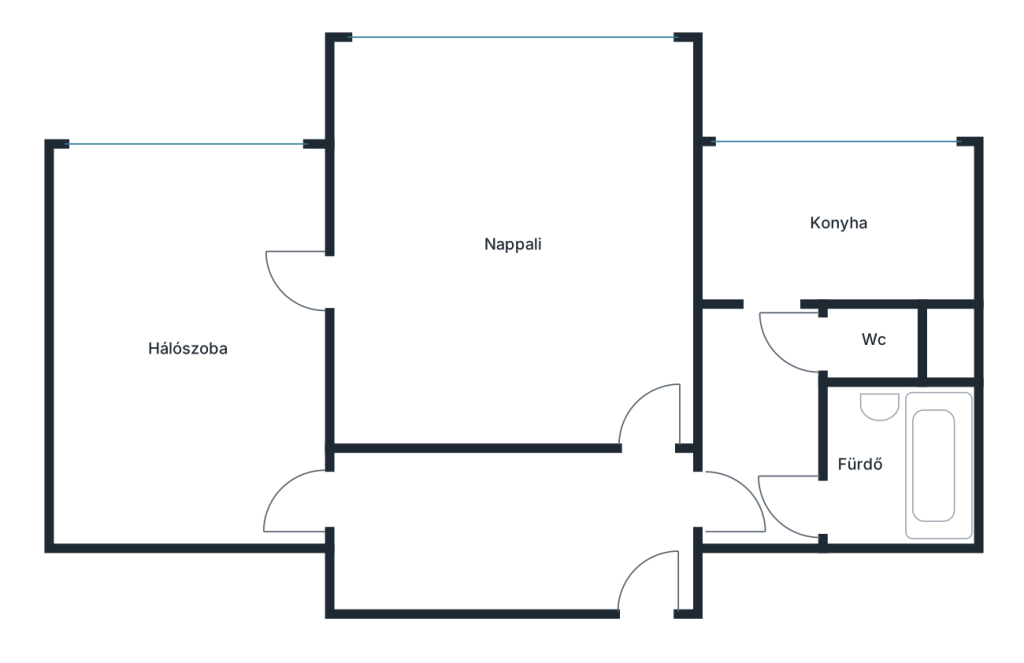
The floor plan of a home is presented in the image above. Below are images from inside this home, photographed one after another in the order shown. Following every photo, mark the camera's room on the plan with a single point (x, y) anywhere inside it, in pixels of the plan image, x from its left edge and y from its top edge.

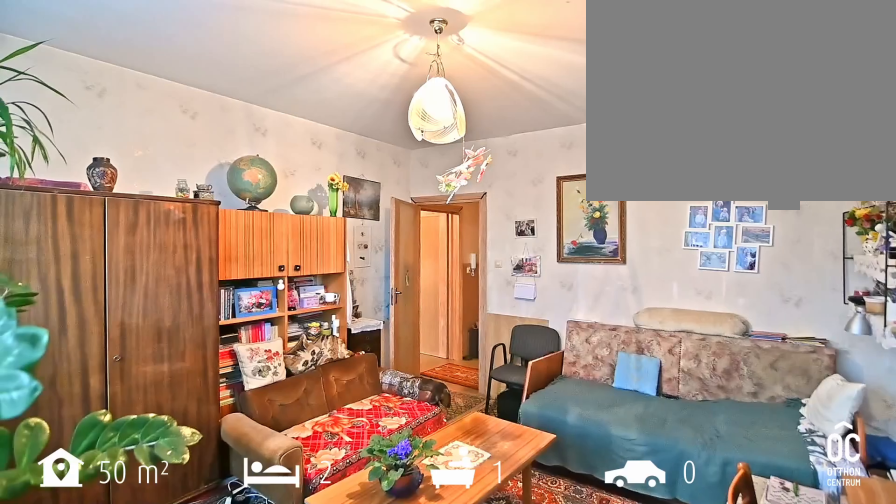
(513, 246)
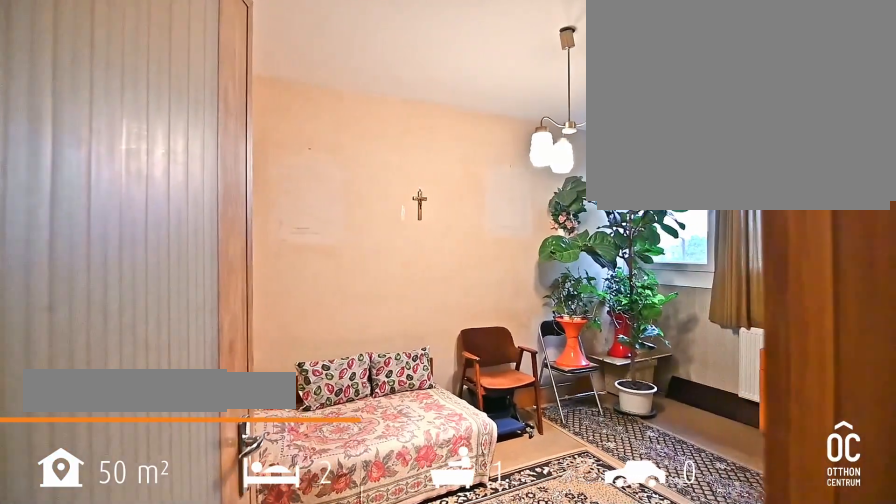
(190, 354)
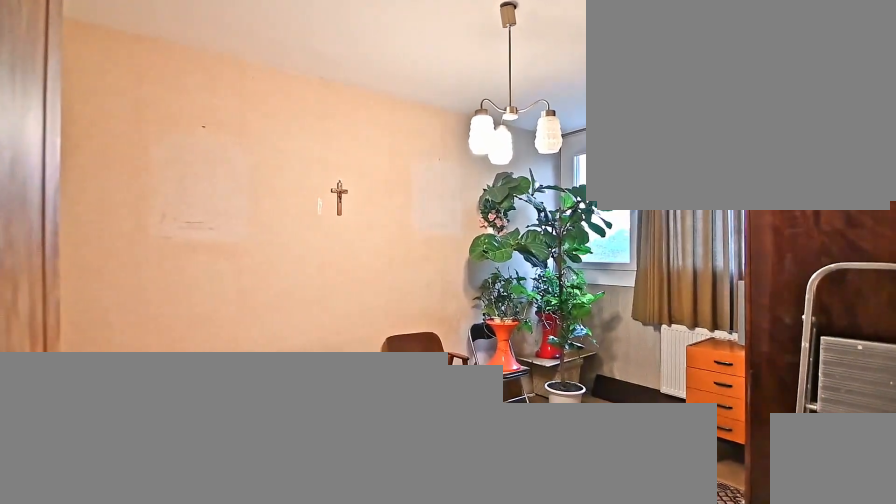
(190, 354)
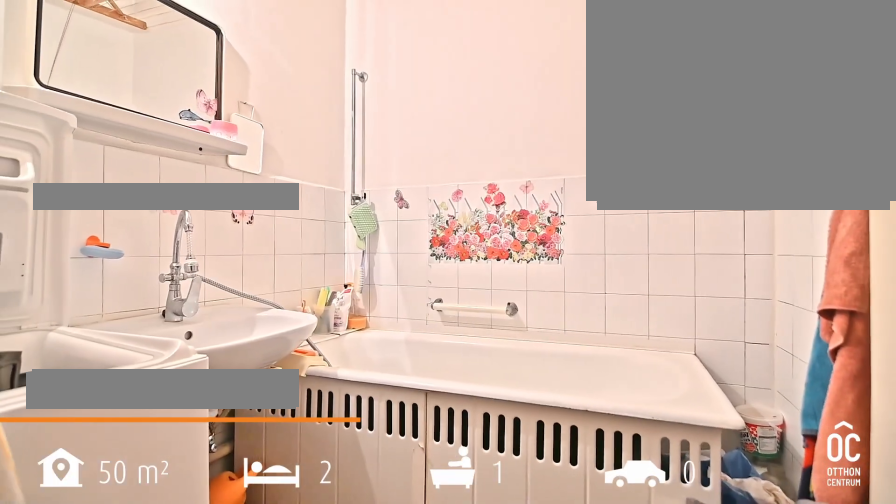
(895, 469)
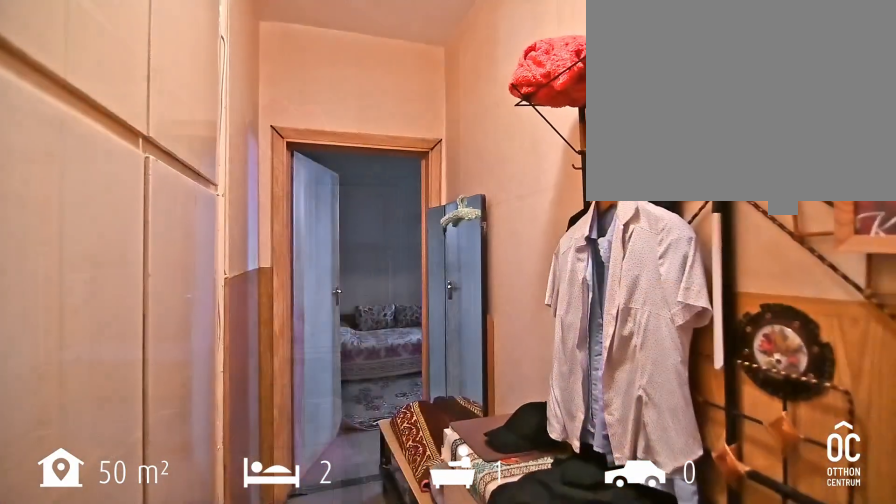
(525, 524)
